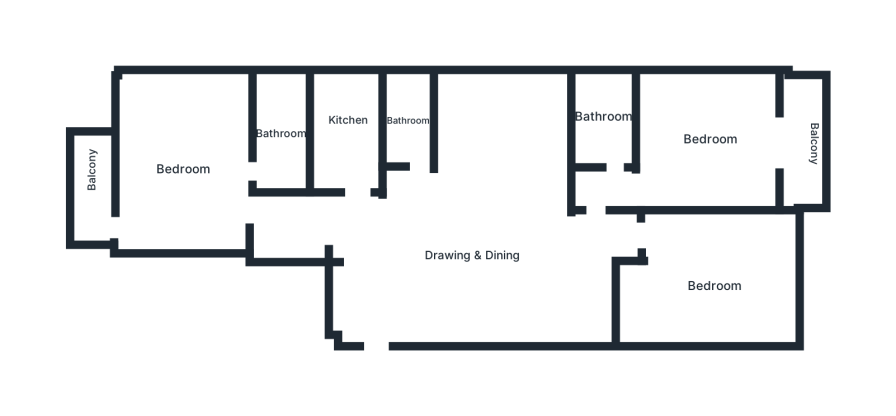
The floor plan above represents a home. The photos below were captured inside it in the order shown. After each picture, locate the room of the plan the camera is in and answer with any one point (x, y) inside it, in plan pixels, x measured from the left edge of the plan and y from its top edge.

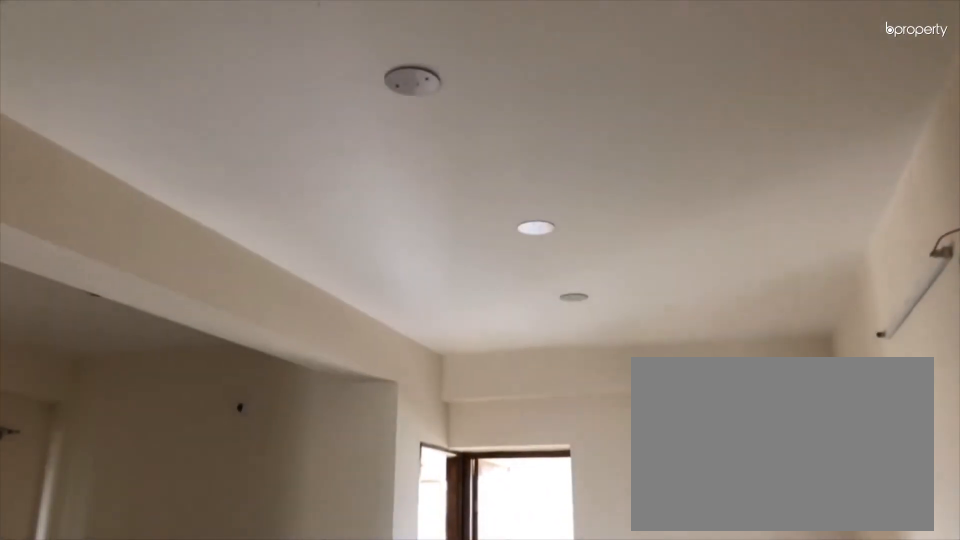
(530, 268)
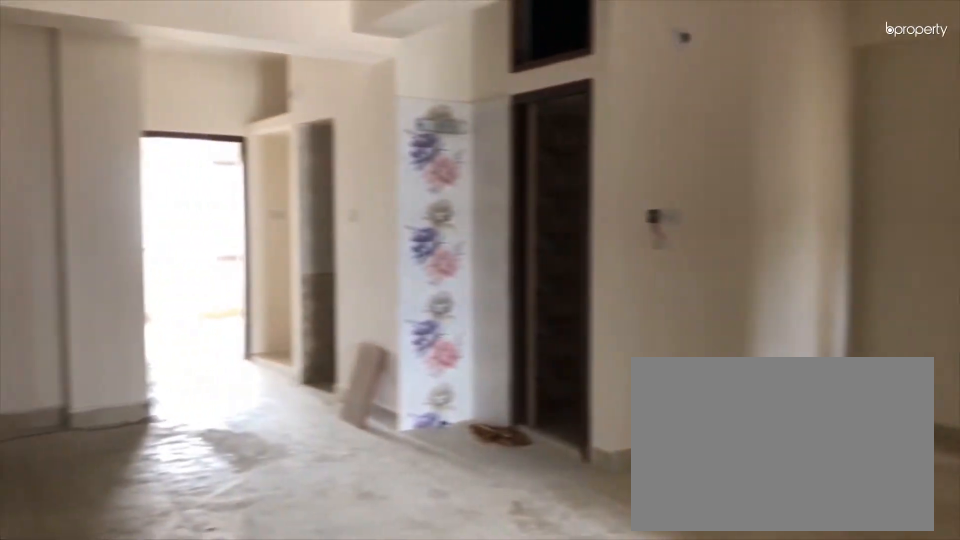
(432, 244)
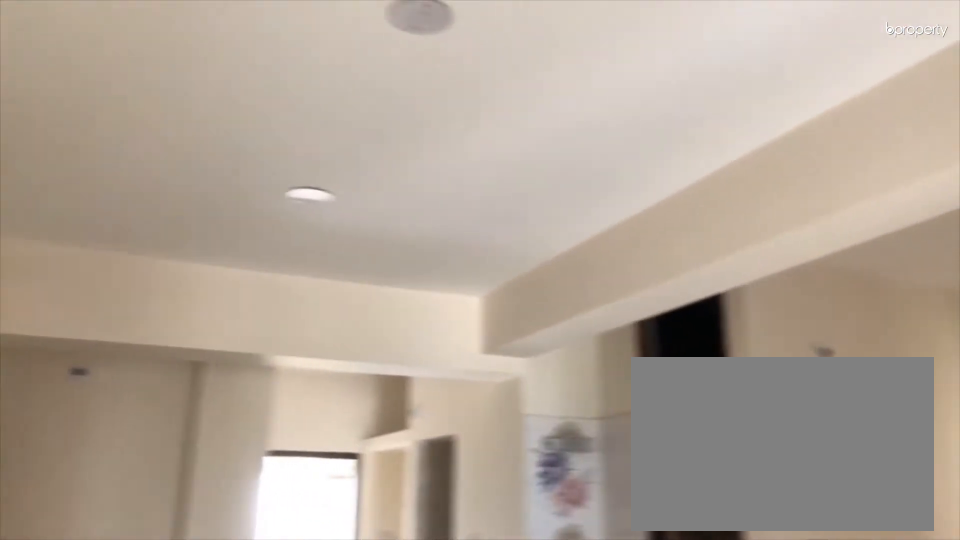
(432, 244)
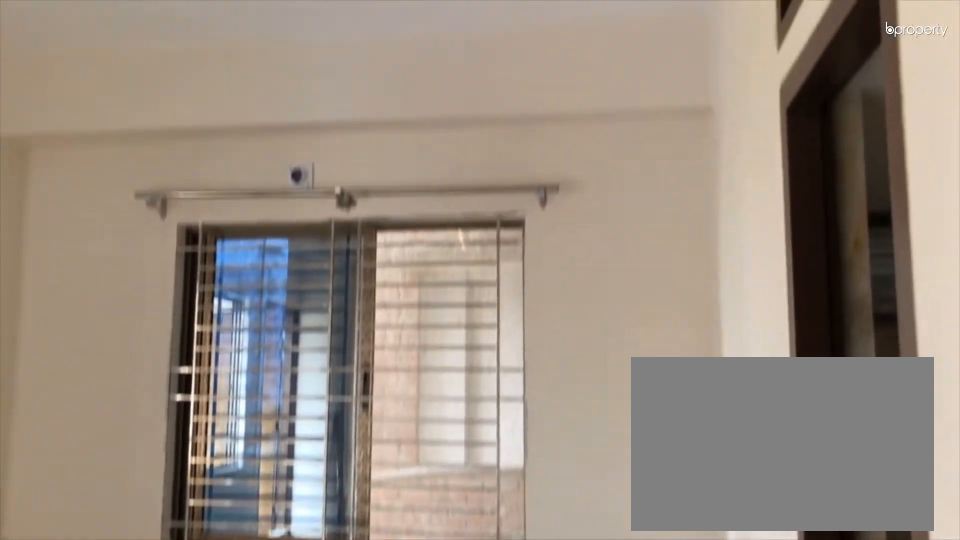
(181, 149)
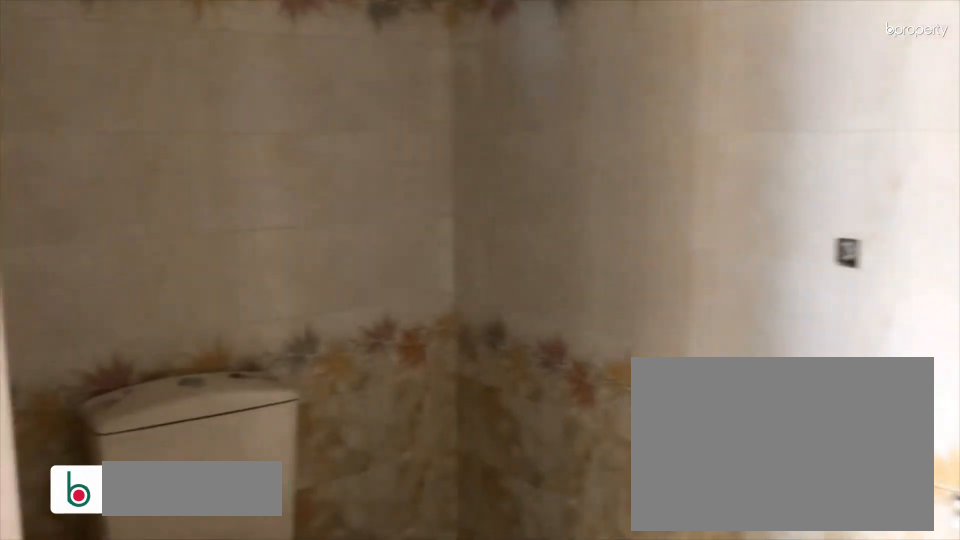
(283, 128)
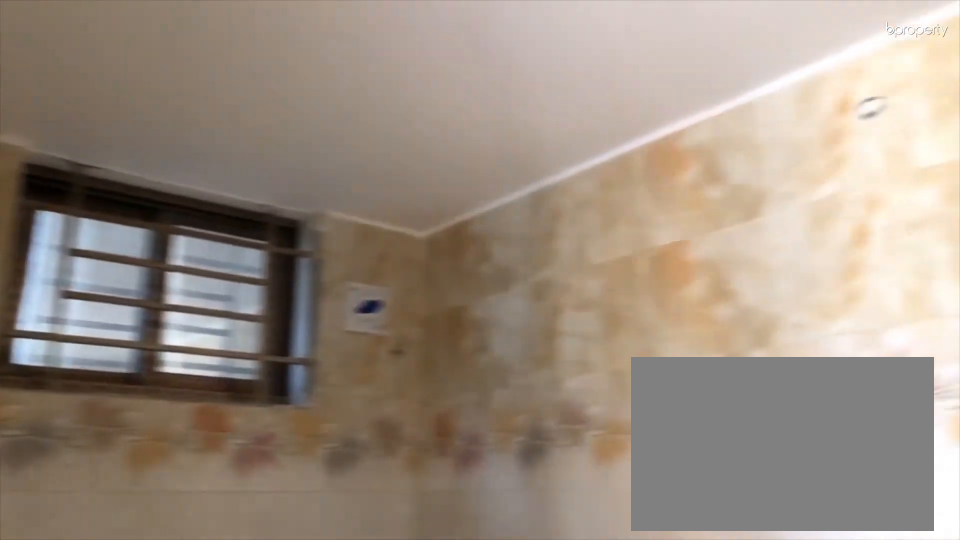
(283, 128)
